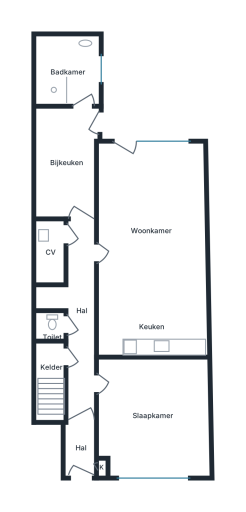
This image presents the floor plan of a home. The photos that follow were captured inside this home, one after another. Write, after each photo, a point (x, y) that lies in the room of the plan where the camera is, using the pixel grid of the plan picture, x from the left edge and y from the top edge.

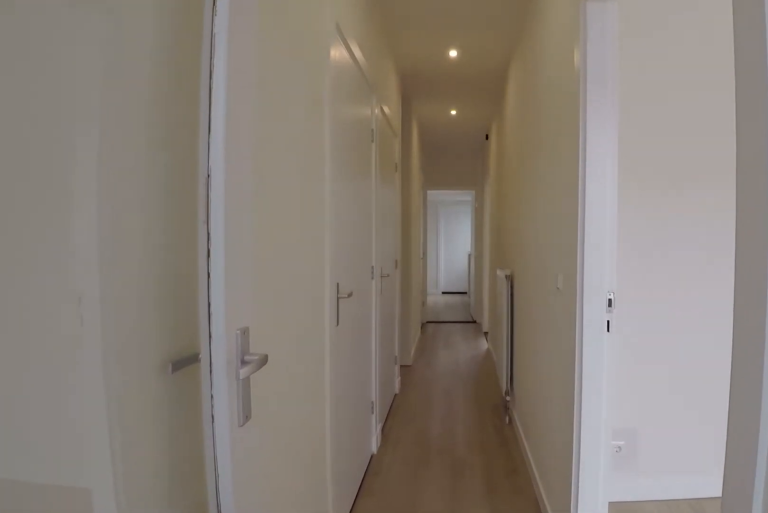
(78, 317)
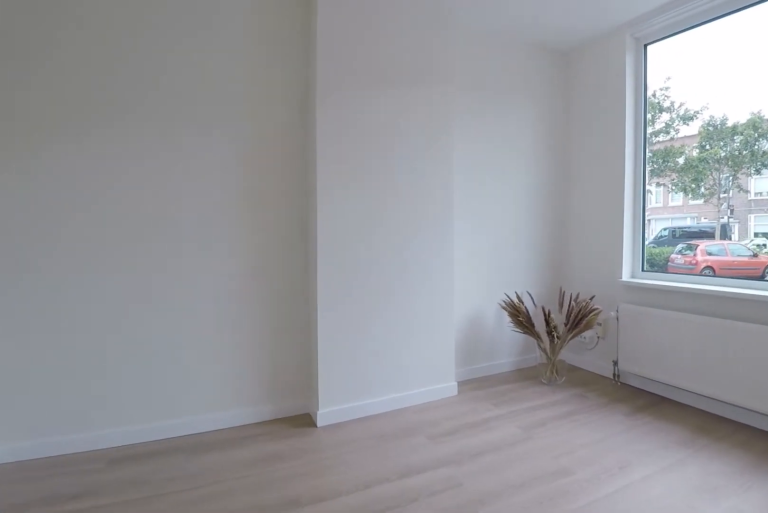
(153, 416)
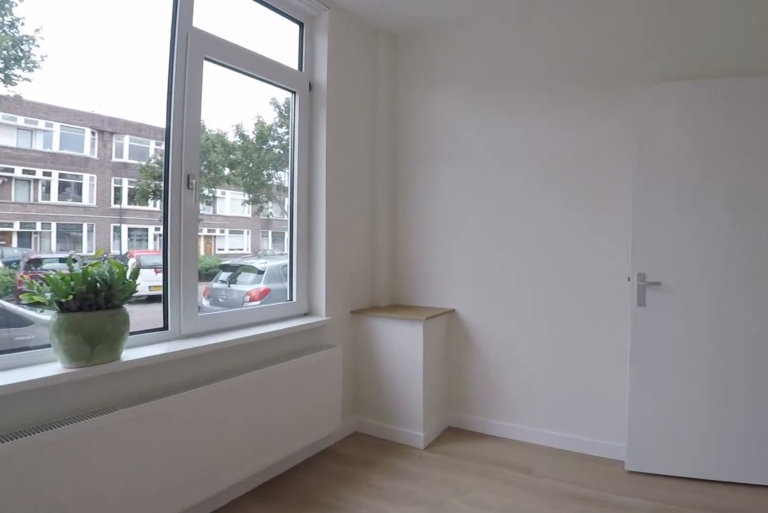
(153, 416)
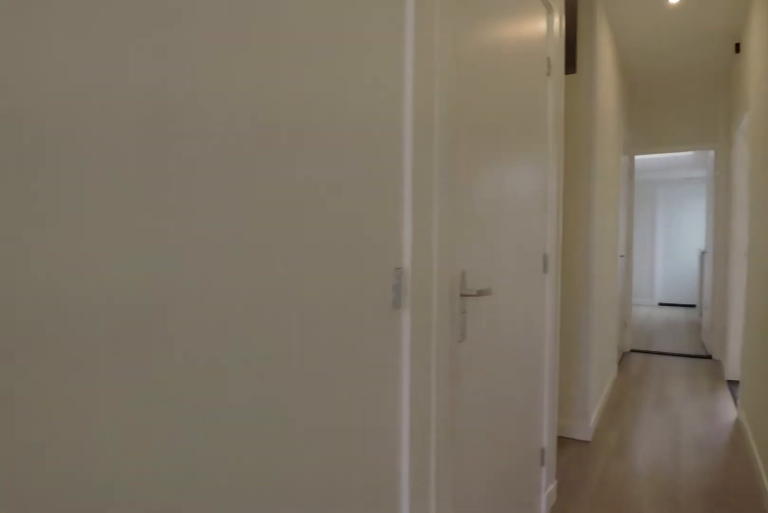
(78, 317)
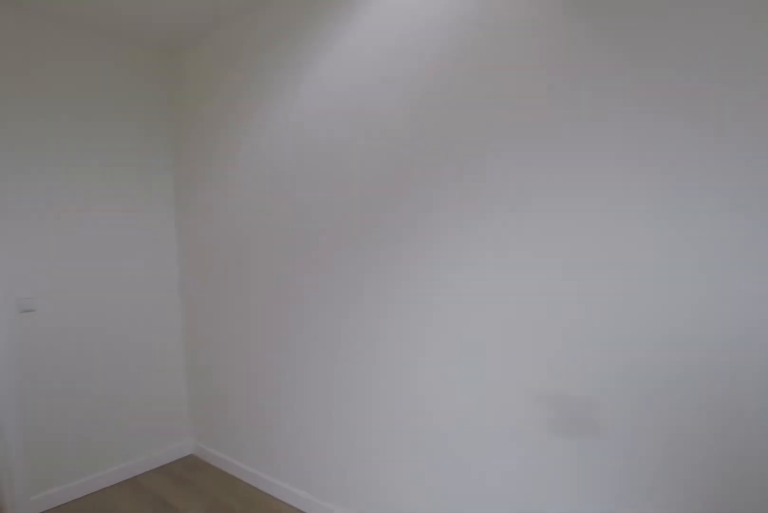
(67, 162)
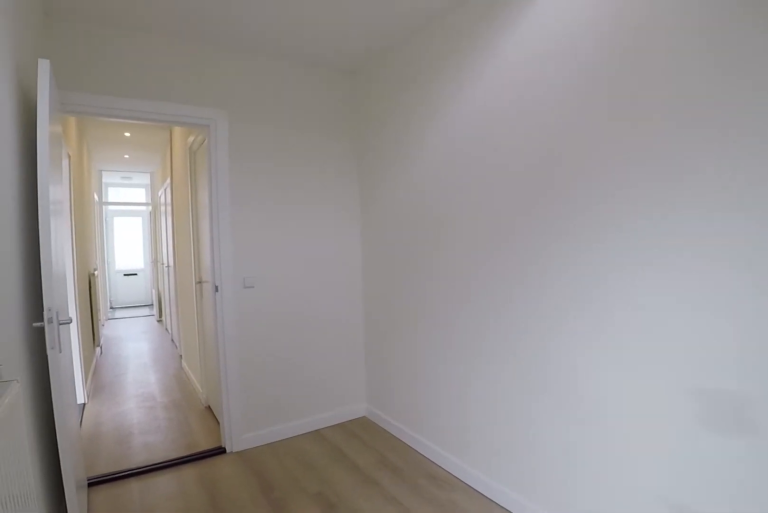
(67, 162)
